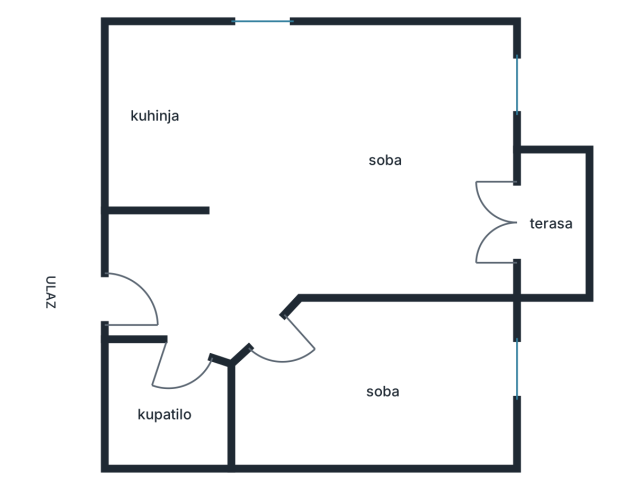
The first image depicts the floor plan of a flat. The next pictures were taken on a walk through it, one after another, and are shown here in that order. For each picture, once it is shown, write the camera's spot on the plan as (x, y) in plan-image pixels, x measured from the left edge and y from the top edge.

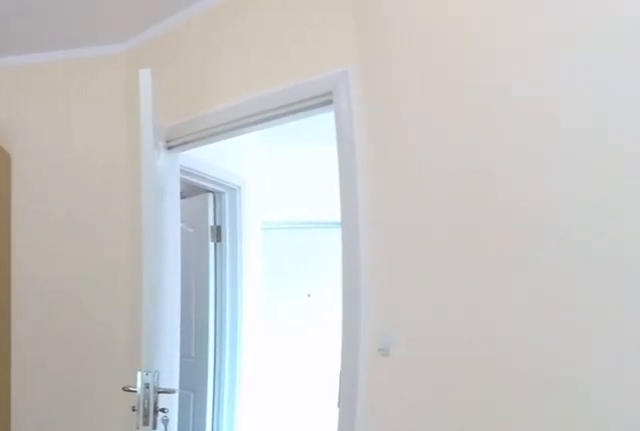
(483, 326)
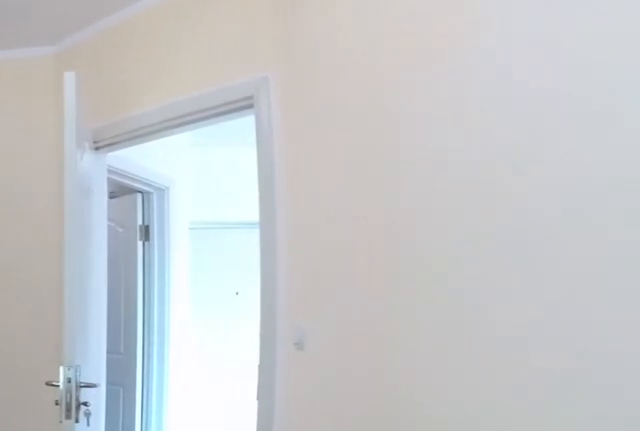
(483, 326)
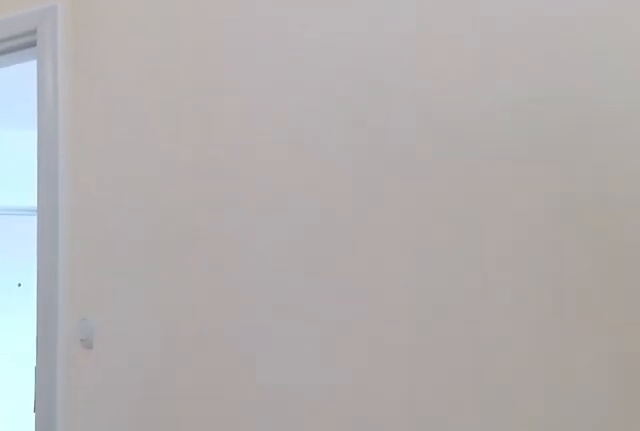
(421, 325)
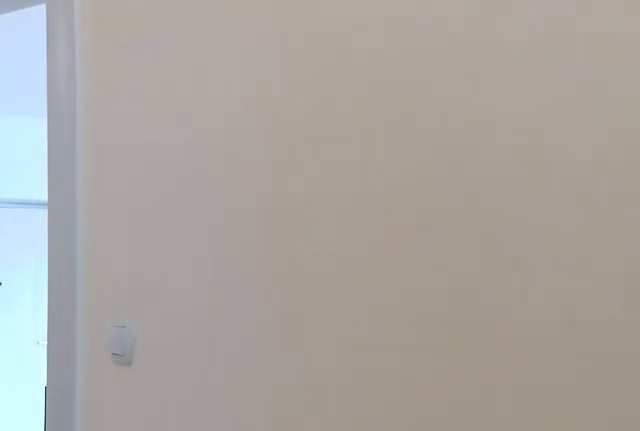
(388, 324)
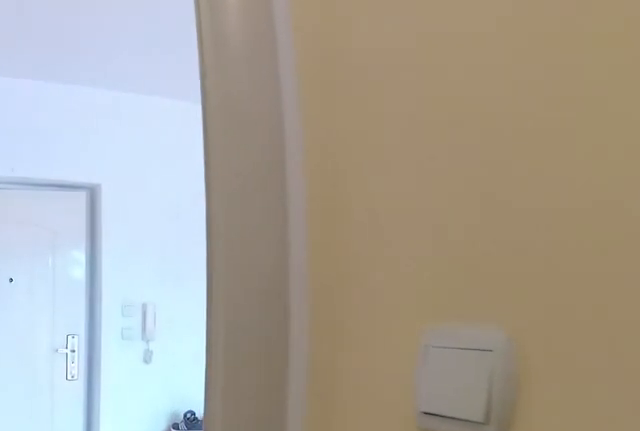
(333, 324)
